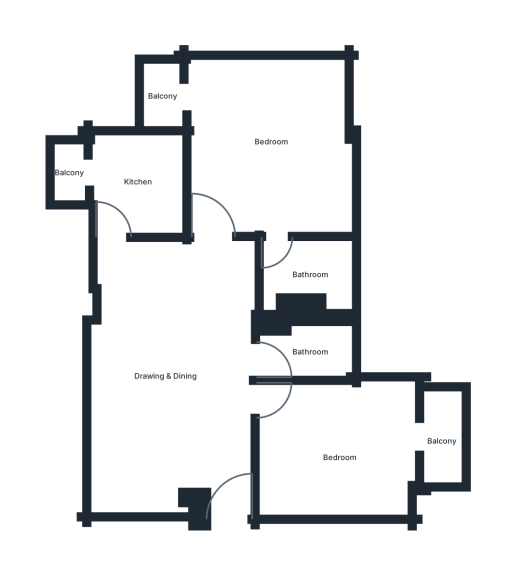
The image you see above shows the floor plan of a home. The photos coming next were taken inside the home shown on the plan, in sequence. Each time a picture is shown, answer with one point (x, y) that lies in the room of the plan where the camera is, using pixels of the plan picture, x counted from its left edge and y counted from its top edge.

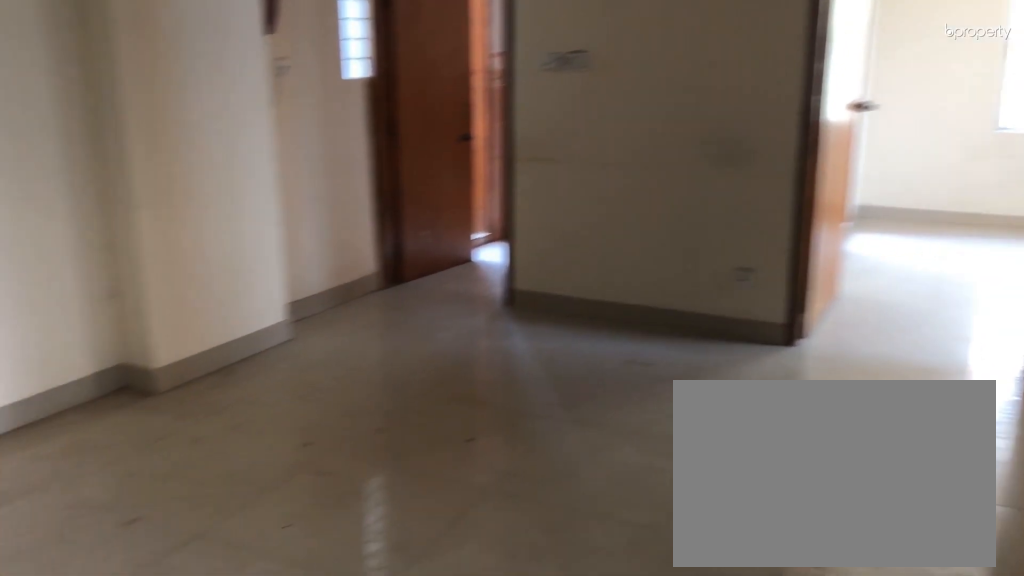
(166, 363)
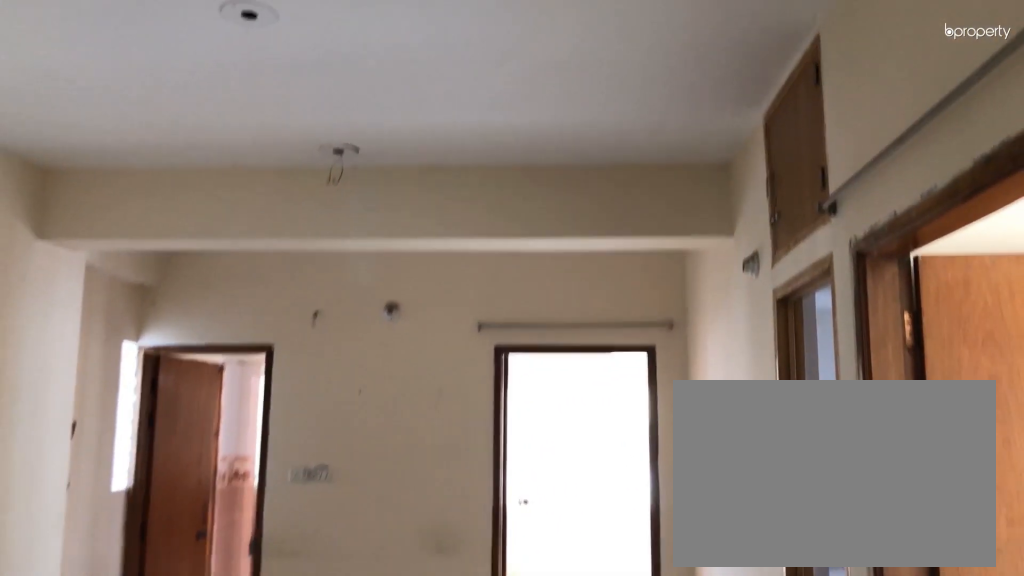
(166, 363)
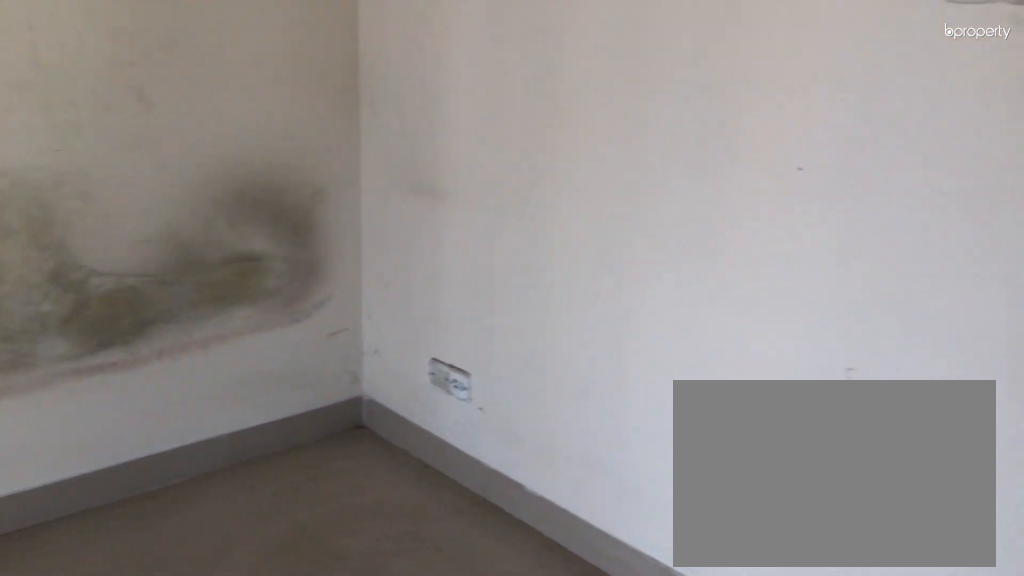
(335, 451)
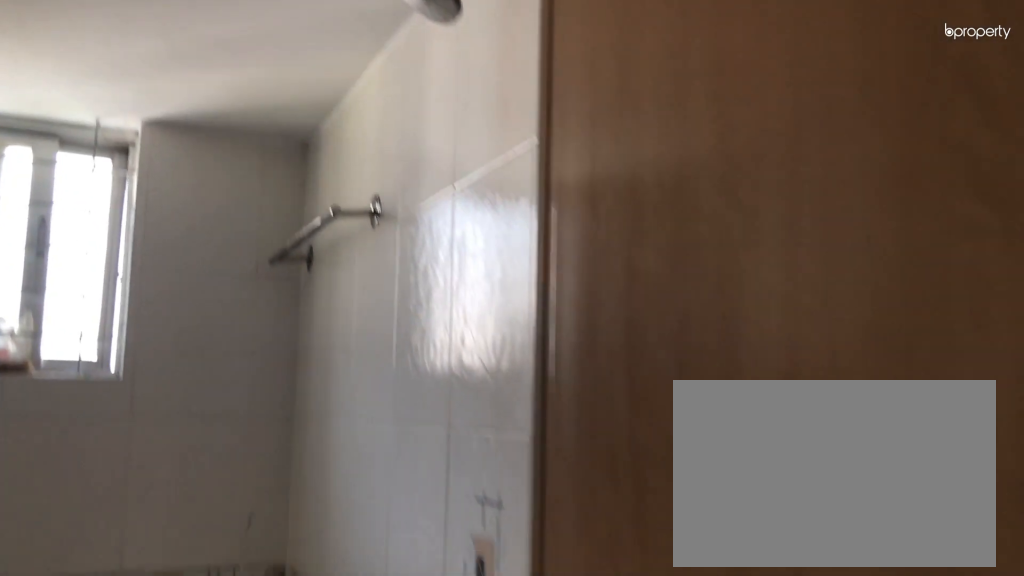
(306, 347)
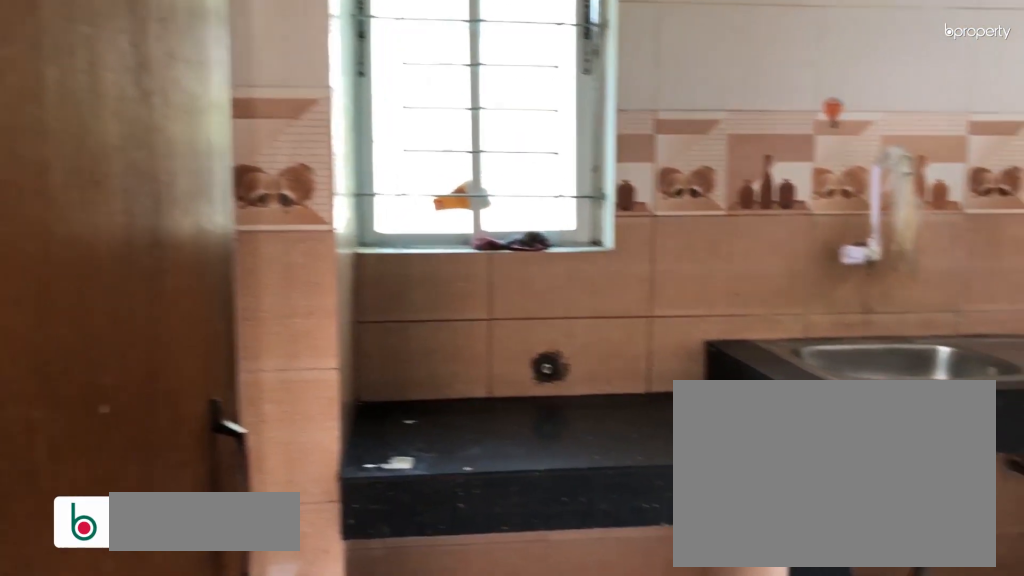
(132, 184)
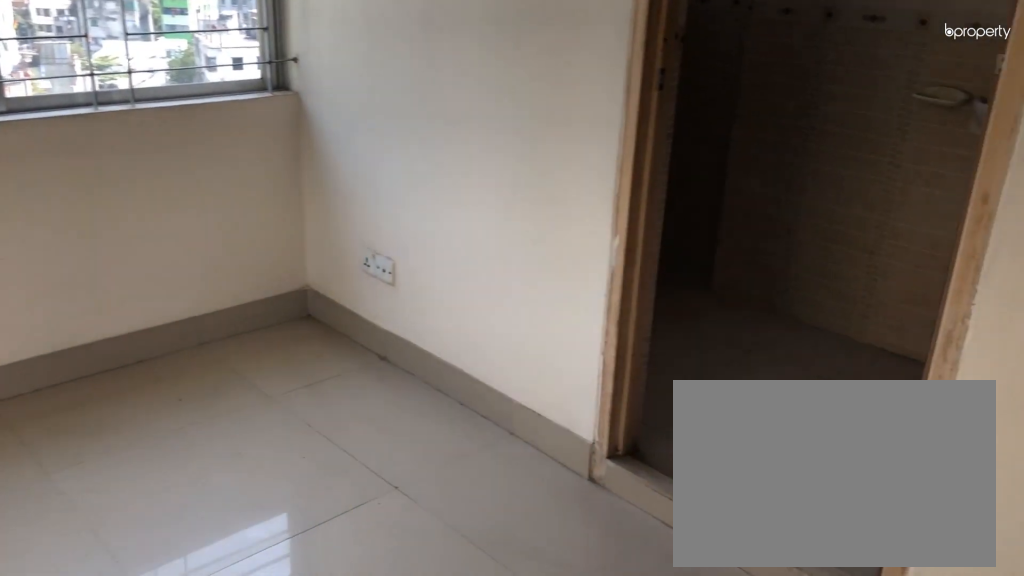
(269, 136)
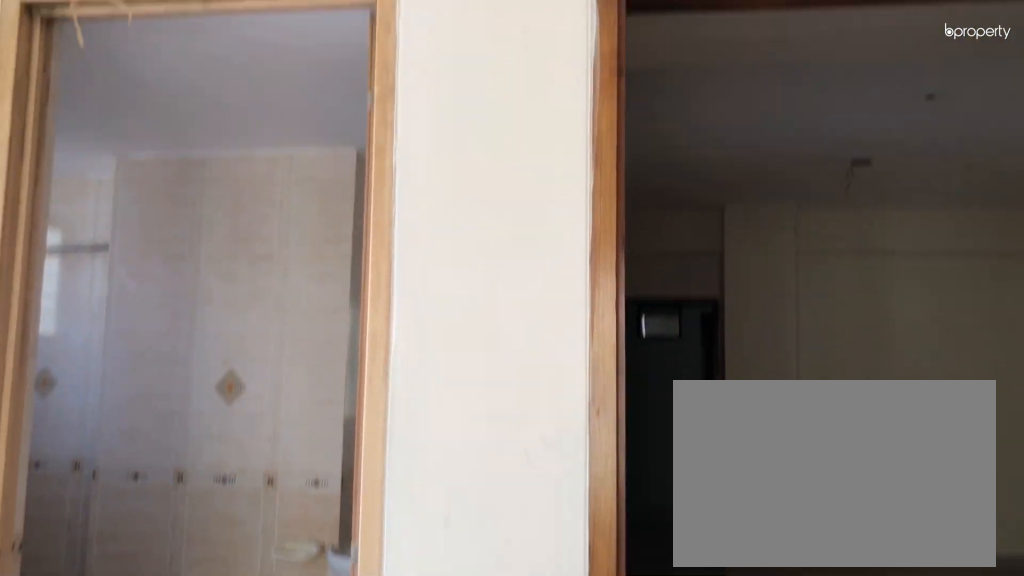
(269, 136)
